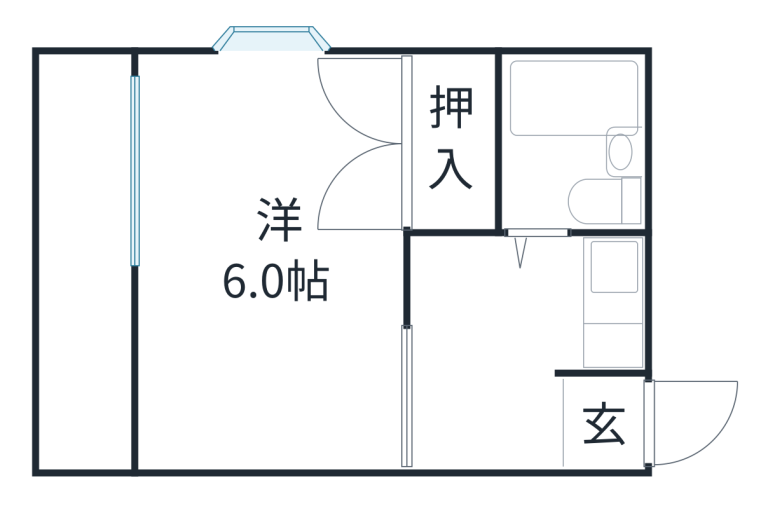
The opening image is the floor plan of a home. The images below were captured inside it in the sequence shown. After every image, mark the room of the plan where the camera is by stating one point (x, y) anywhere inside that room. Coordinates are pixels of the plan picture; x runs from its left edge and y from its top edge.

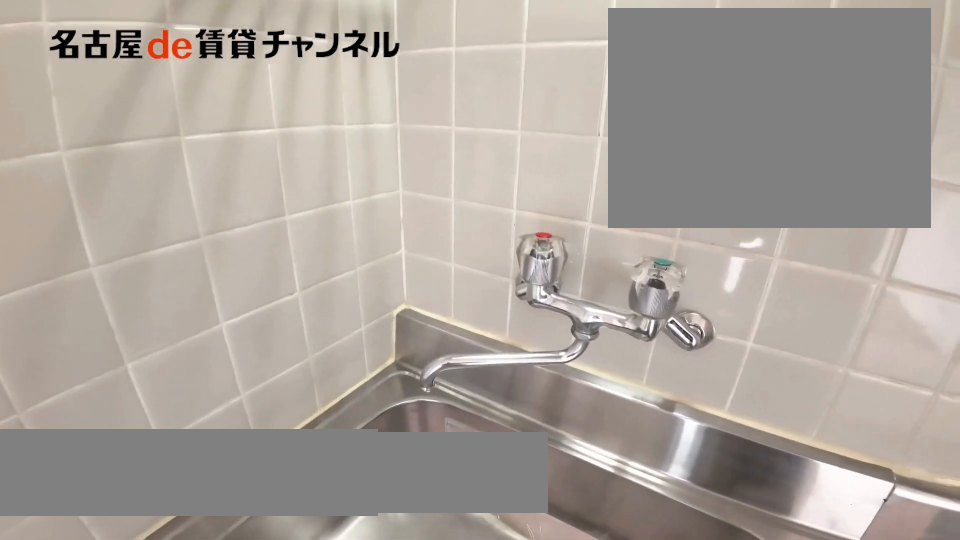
(618, 308)
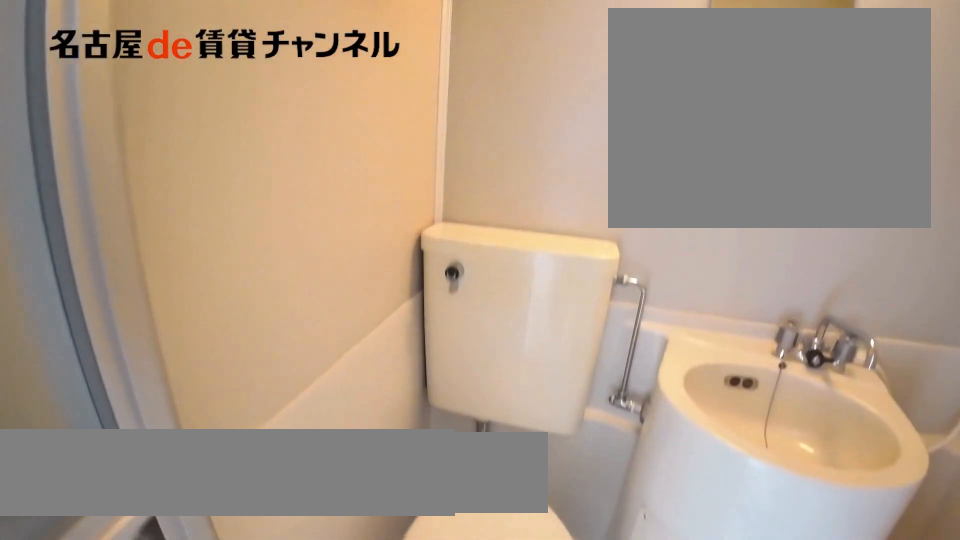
(572, 139)
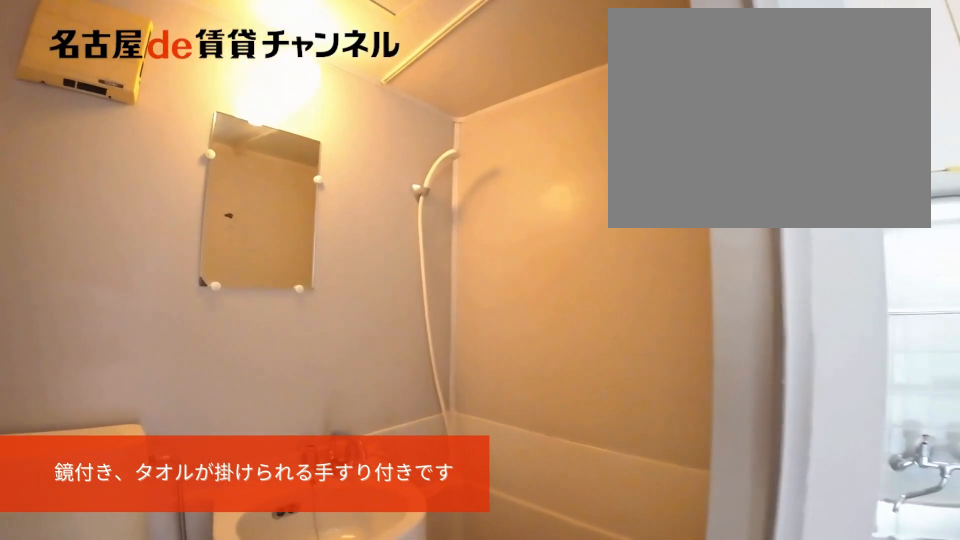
(572, 139)
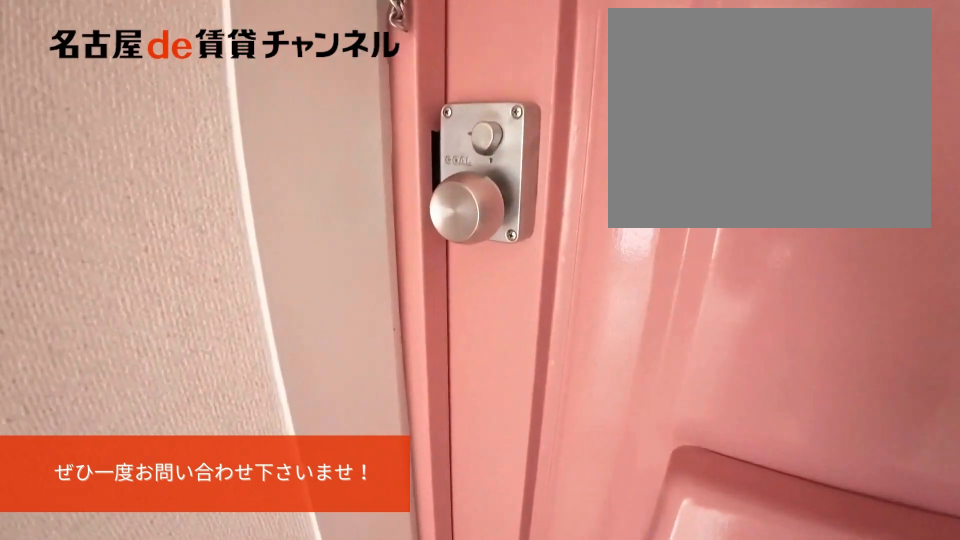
(605, 424)
